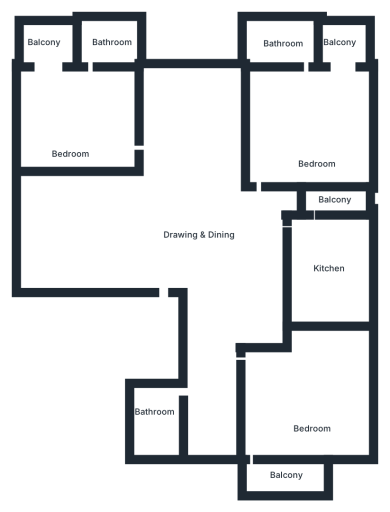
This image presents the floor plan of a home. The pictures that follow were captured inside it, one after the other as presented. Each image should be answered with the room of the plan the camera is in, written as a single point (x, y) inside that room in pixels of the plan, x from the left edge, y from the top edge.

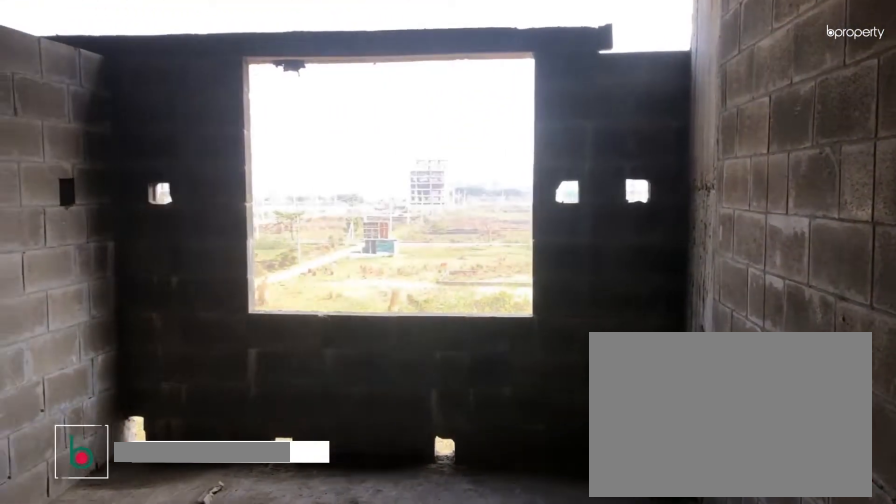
(200, 205)
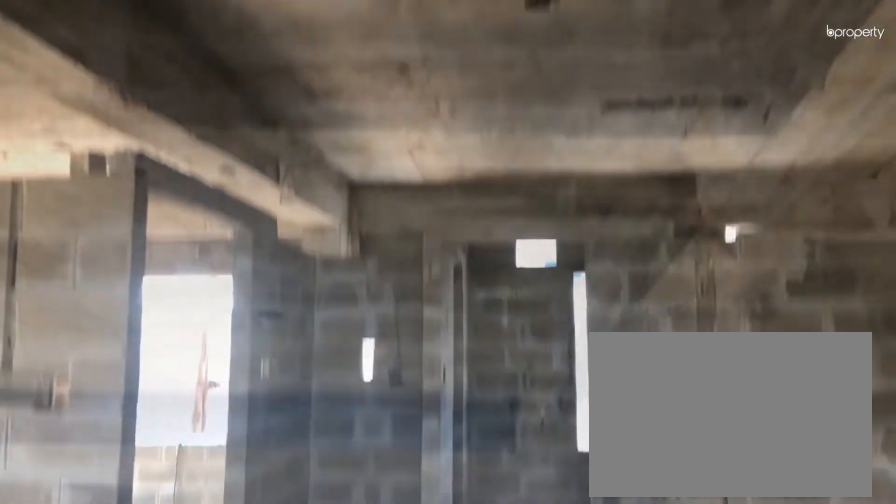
(200, 205)
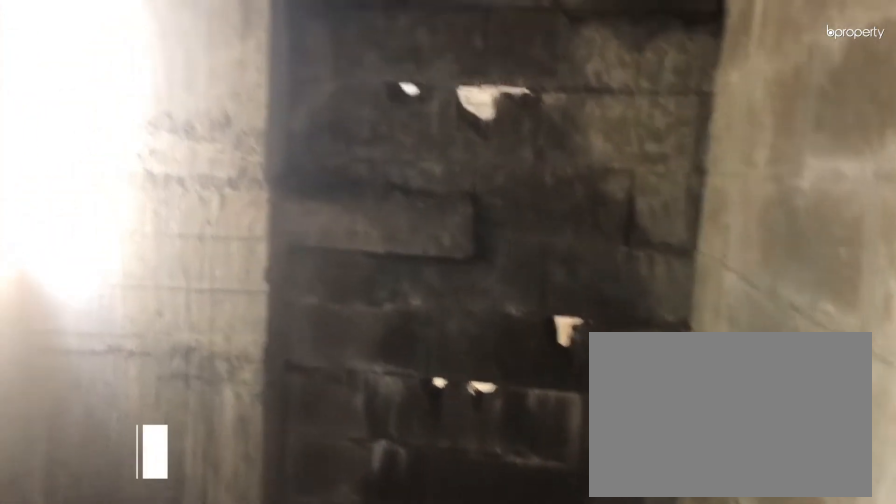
(156, 426)
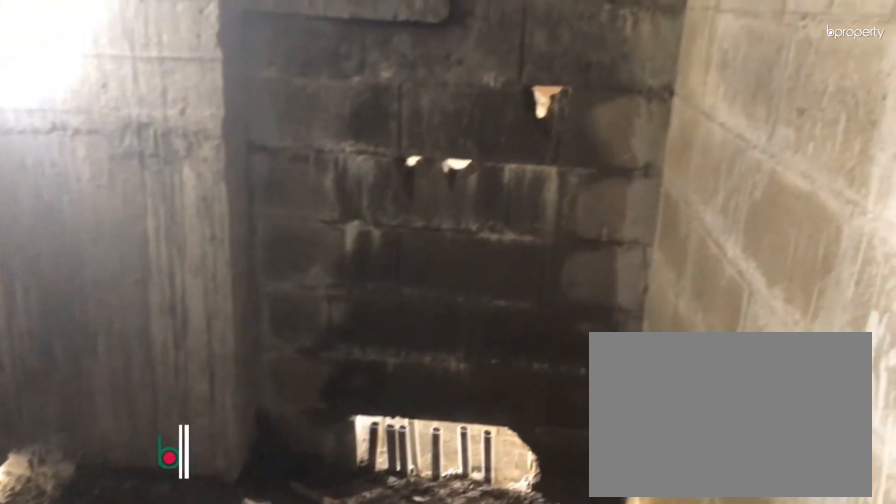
(156, 426)
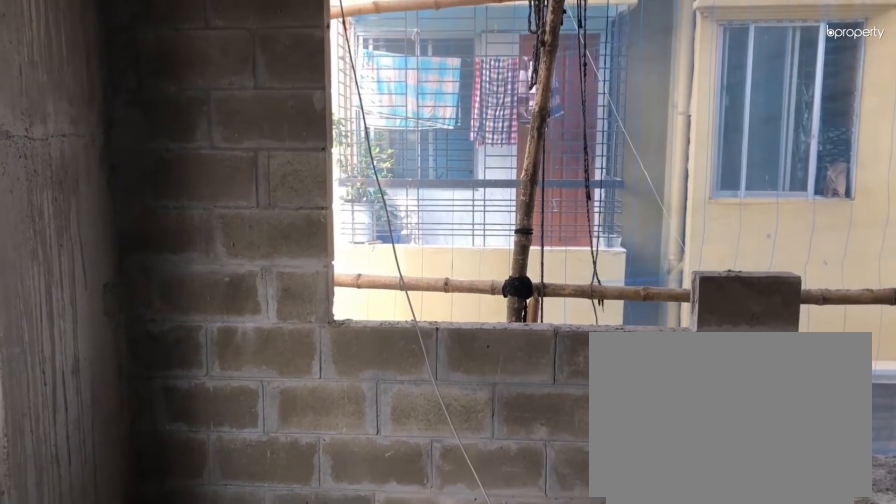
(315, 417)
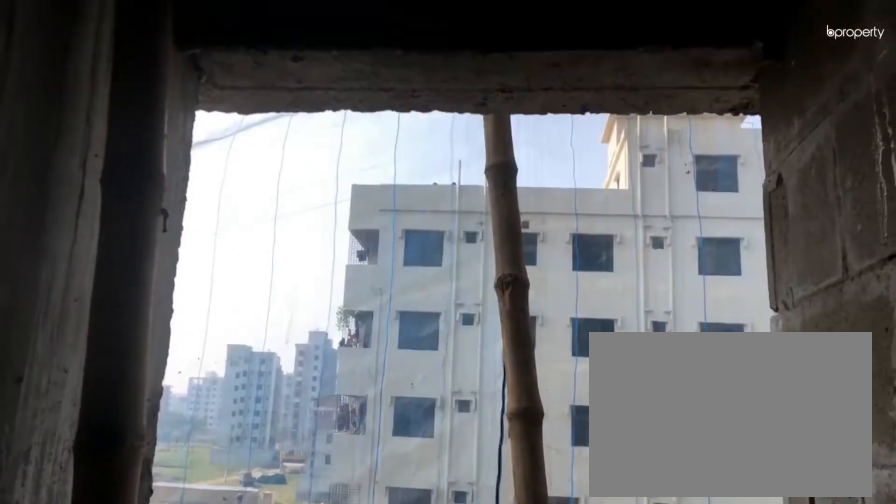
(344, 198)
